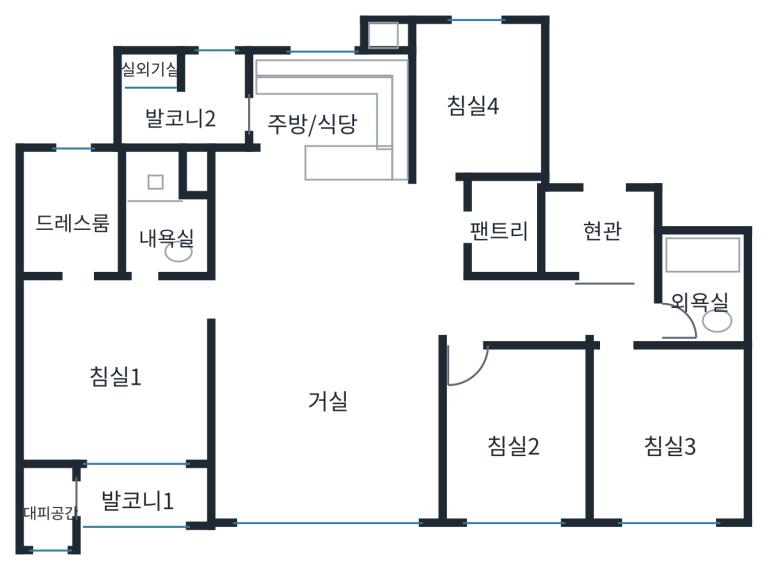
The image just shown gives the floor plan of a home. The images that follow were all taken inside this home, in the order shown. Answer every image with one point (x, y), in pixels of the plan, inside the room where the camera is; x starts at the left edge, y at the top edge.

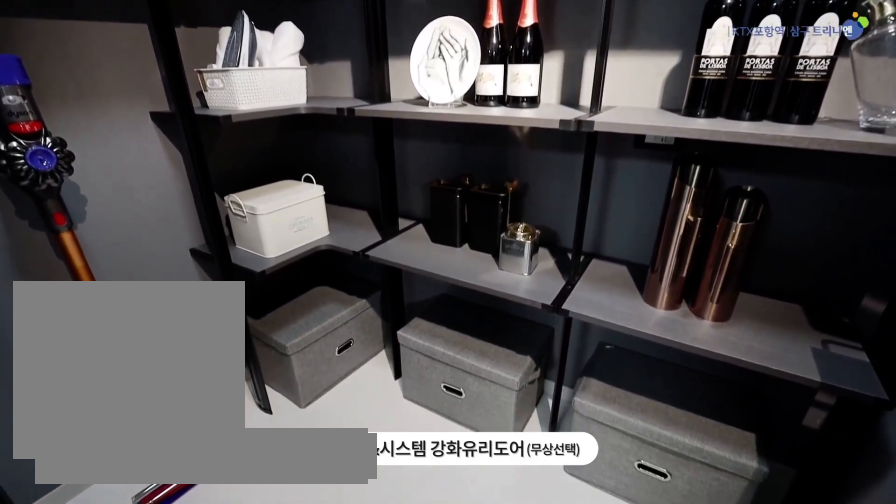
(502, 226)
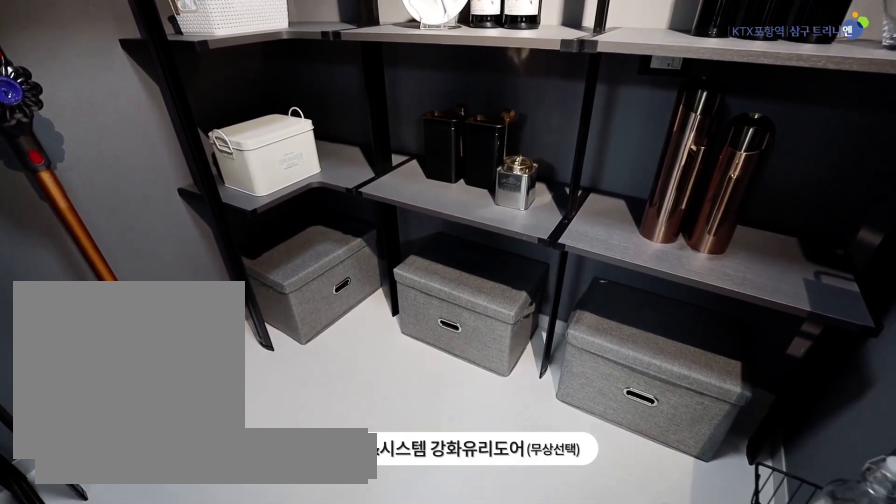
(502, 226)
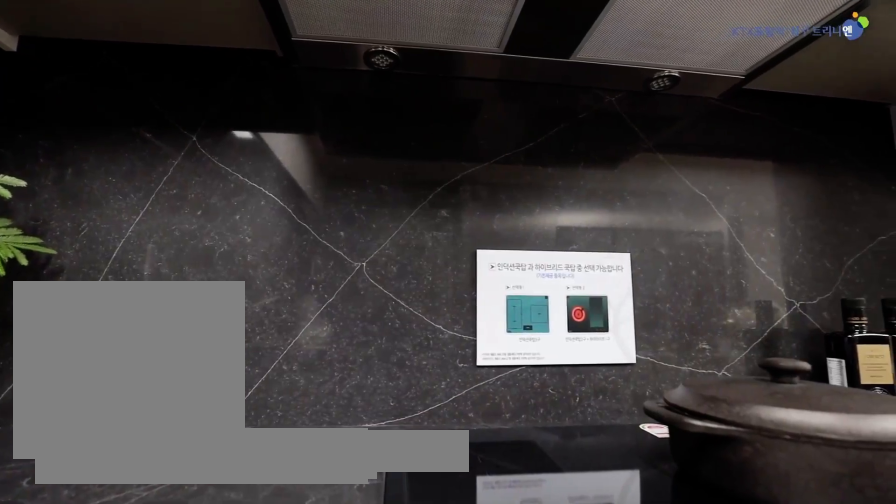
(310, 168)
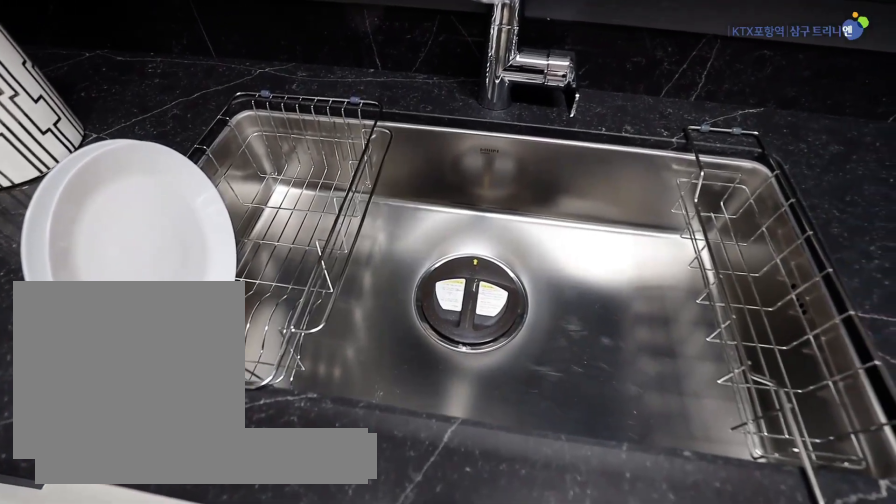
(310, 168)
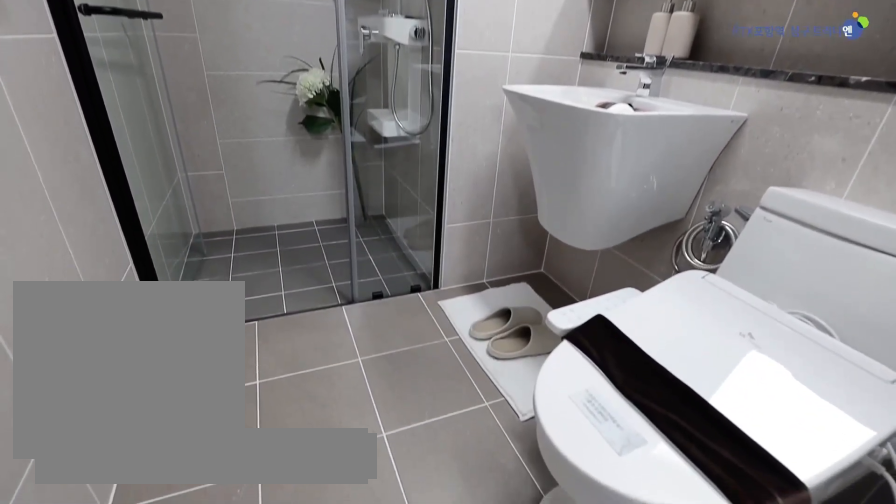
(163, 215)
